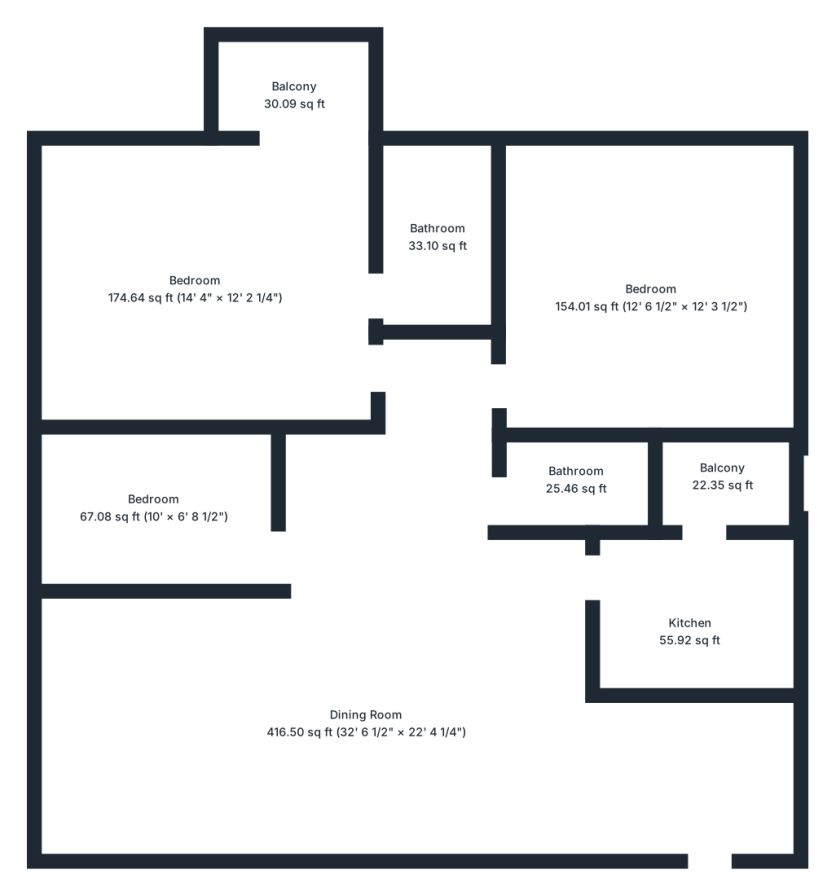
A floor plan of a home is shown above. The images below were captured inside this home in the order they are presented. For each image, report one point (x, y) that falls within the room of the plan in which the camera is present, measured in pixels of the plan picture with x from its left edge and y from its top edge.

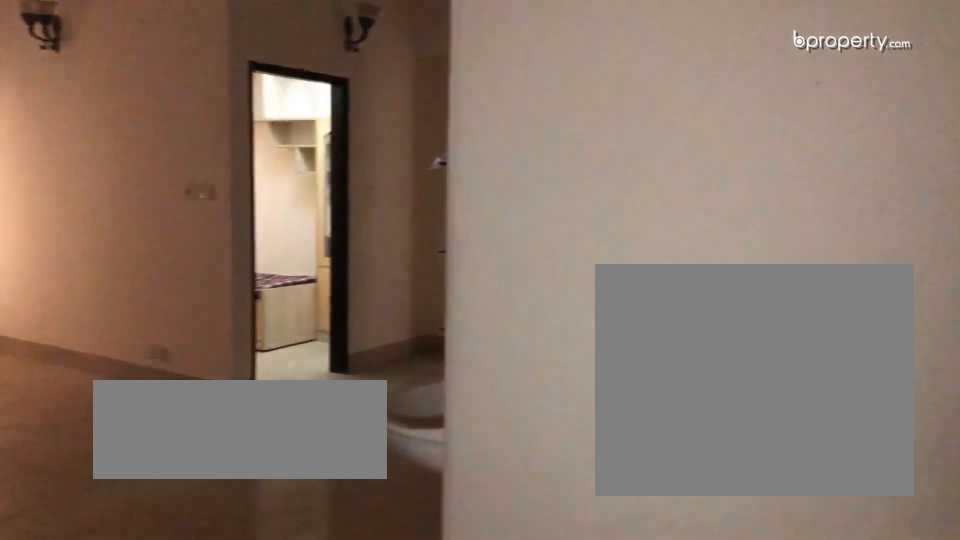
(366, 742)
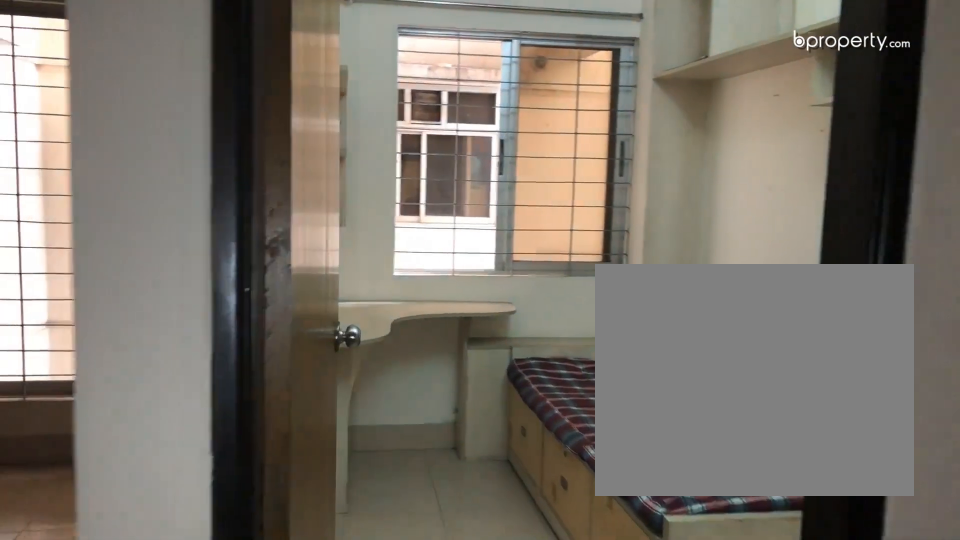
(366, 742)
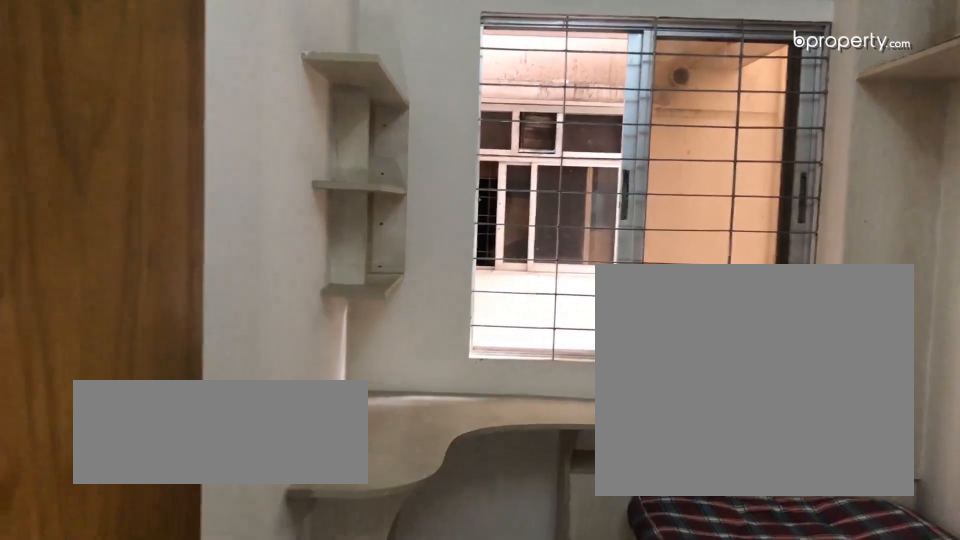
(153, 495)
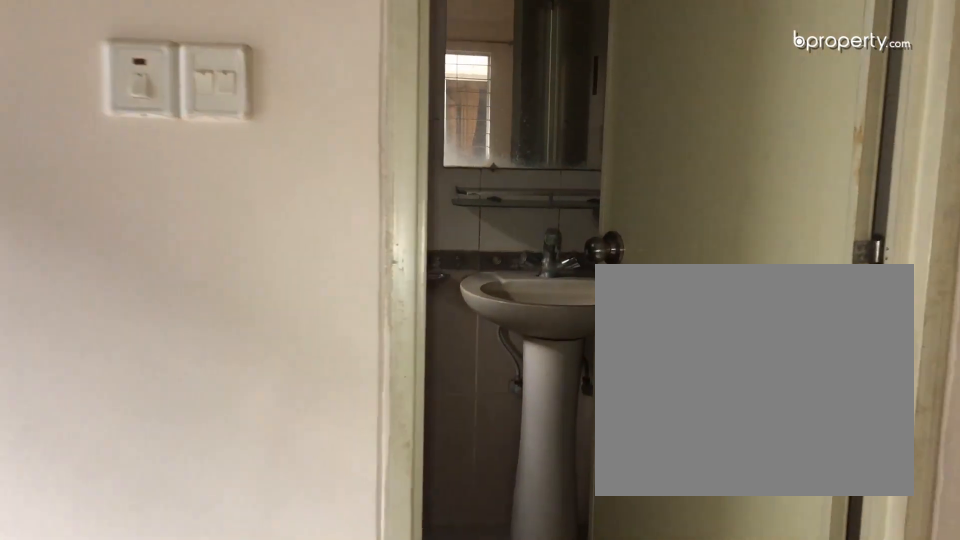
(198, 298)
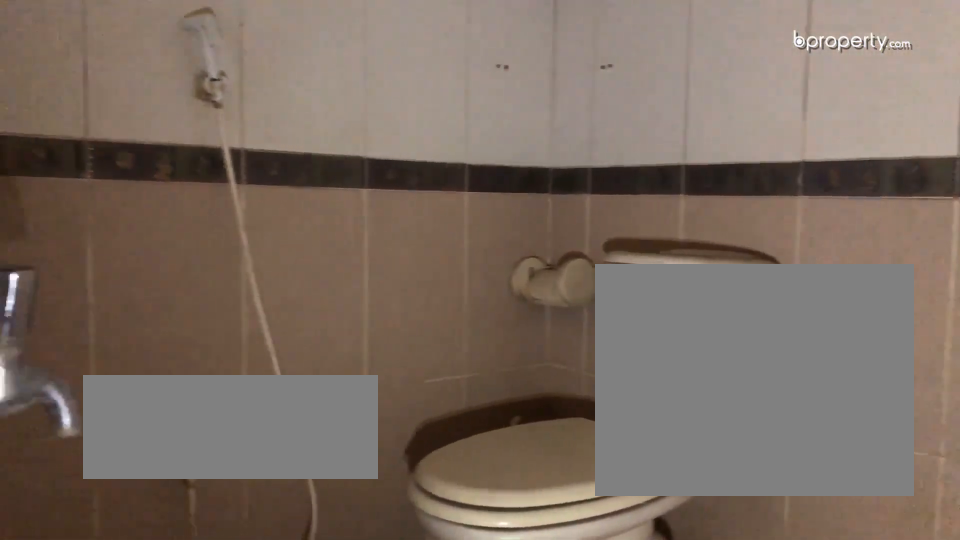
(441, 248)
